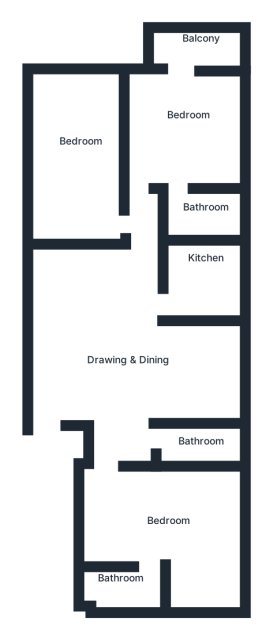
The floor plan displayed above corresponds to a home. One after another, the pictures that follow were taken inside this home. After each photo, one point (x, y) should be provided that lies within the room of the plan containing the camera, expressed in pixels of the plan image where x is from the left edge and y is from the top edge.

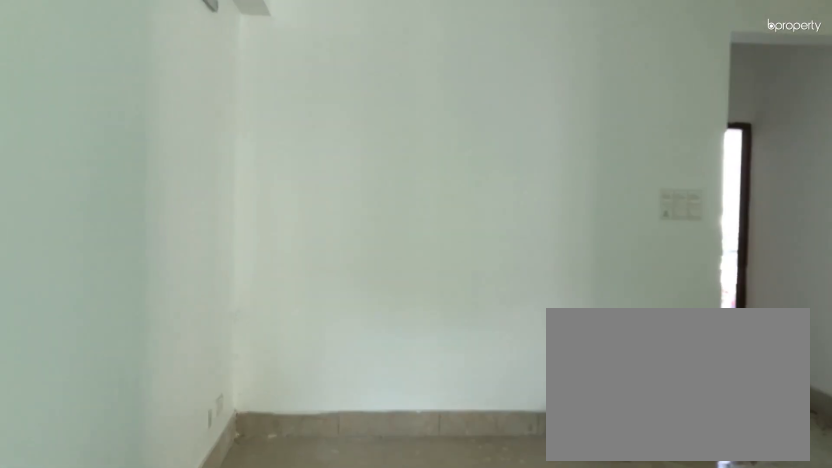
(112, 361)
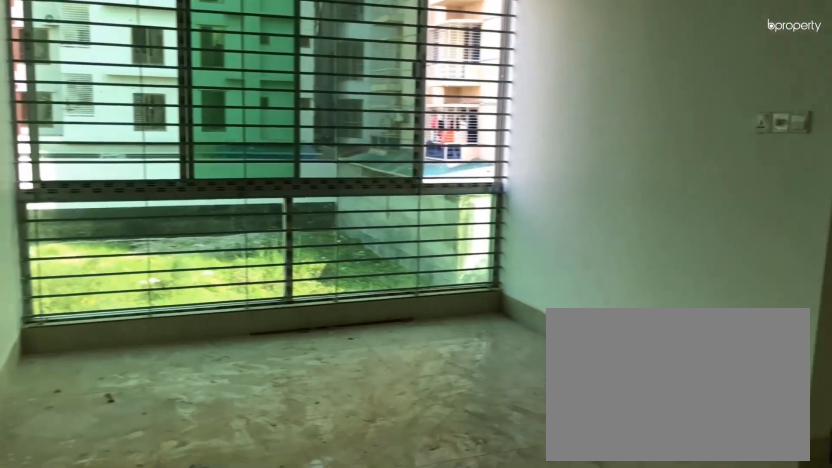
(112, 361)
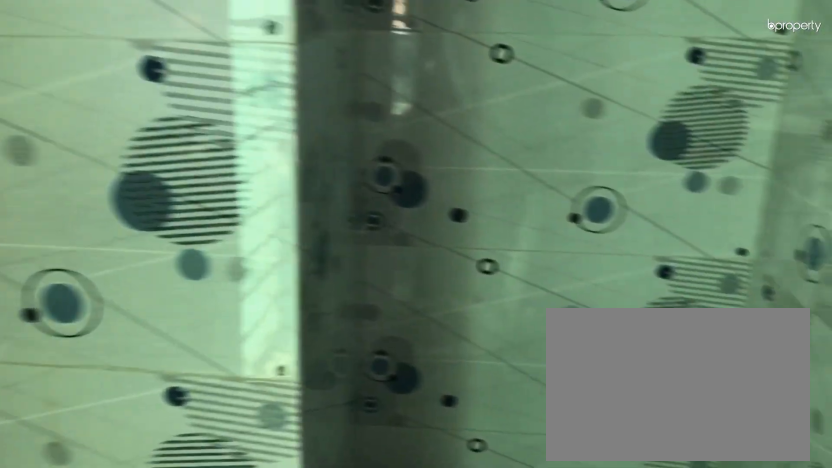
(139, 580)
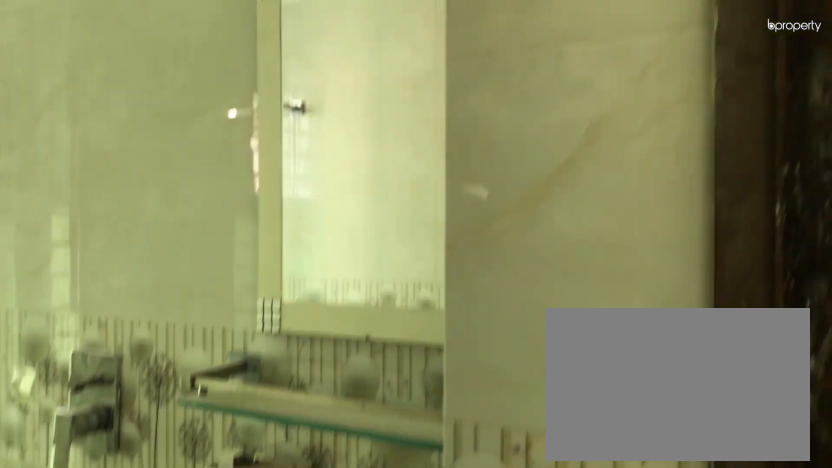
(193, 443)
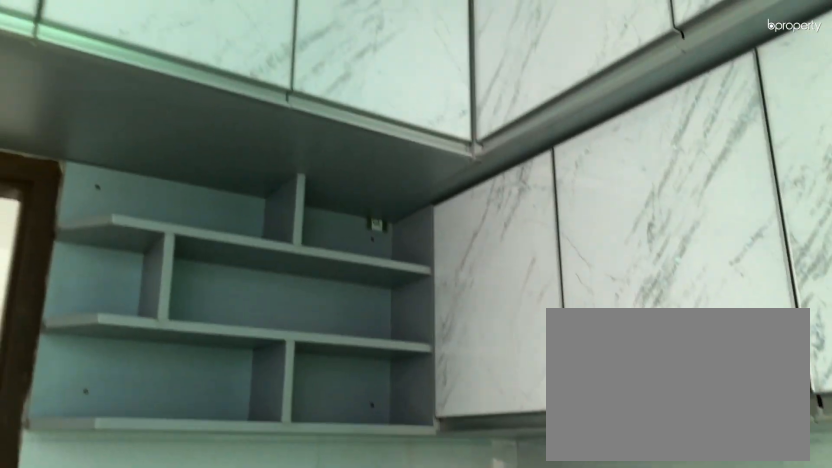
(196, 280)
